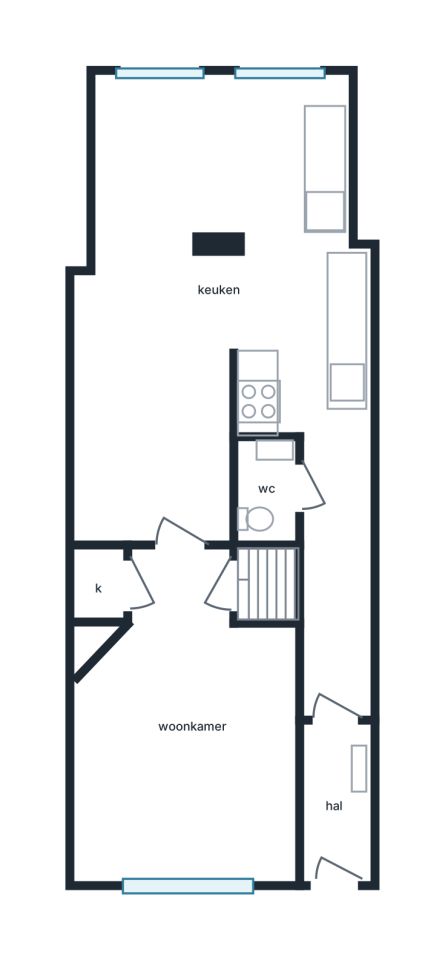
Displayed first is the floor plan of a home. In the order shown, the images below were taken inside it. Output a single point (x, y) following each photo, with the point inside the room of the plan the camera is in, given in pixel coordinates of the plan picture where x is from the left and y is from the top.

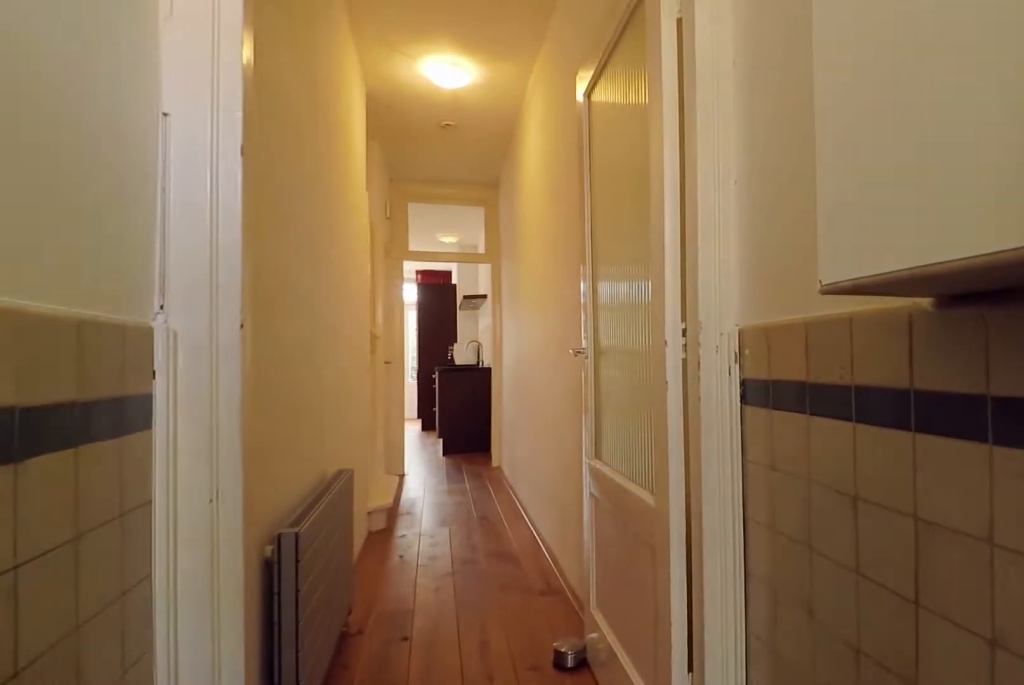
(333, 802)
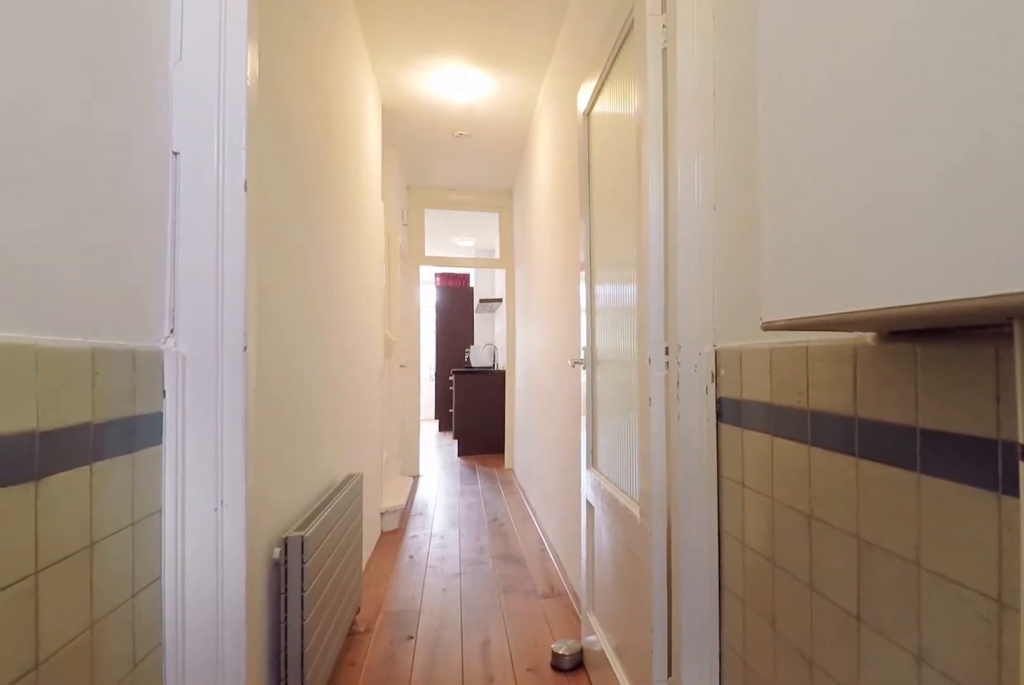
(333, 802)
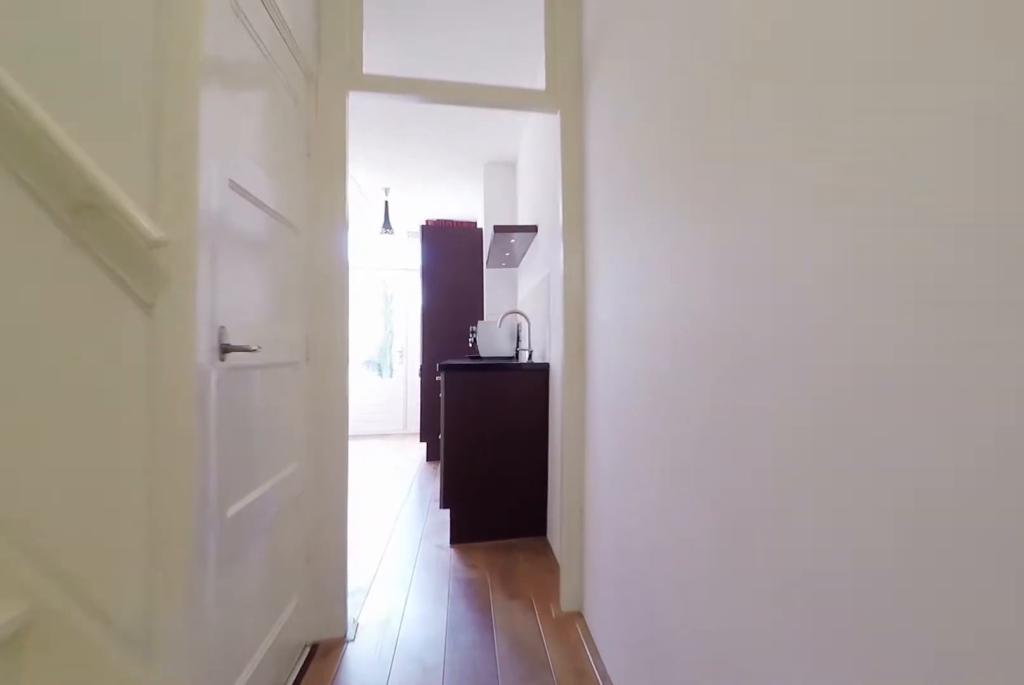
(335, 578)
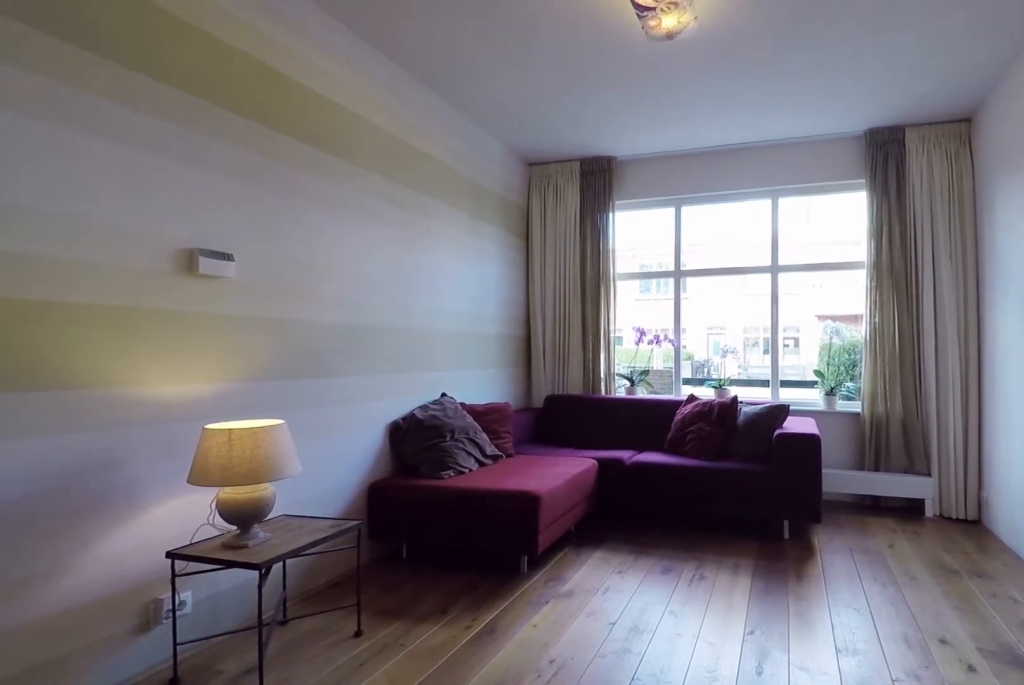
(184, 732)
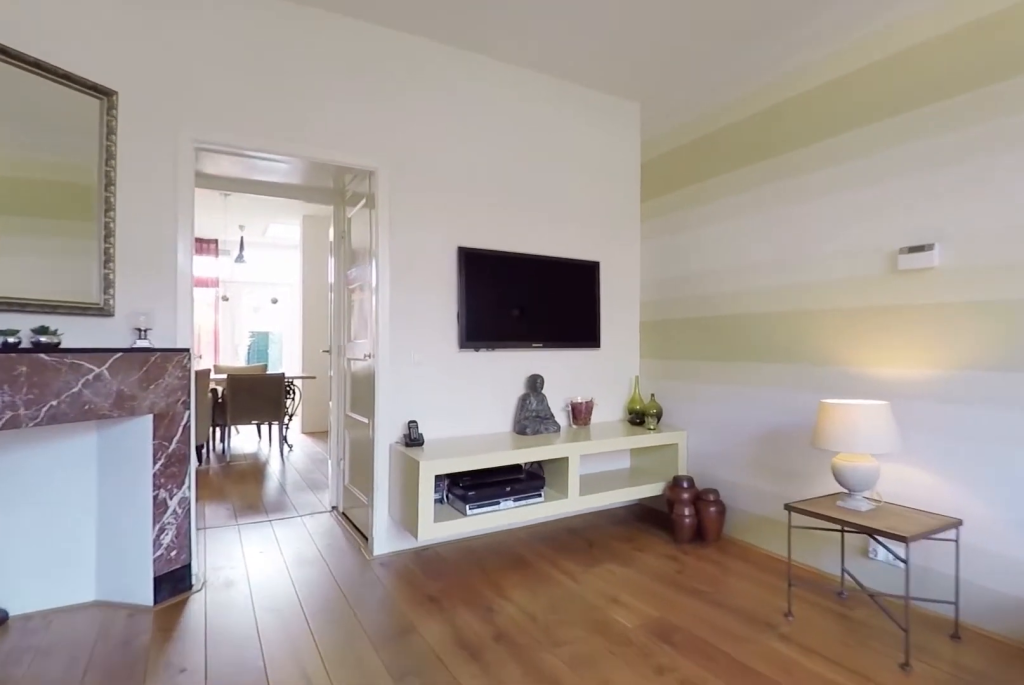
(184, 732)
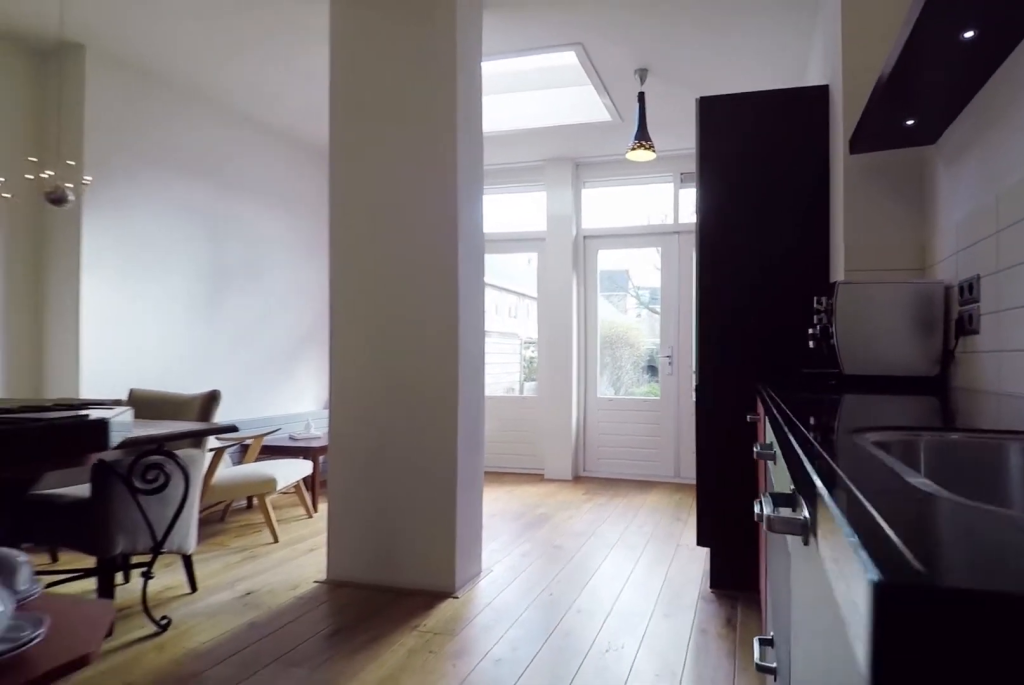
(195, 316)
